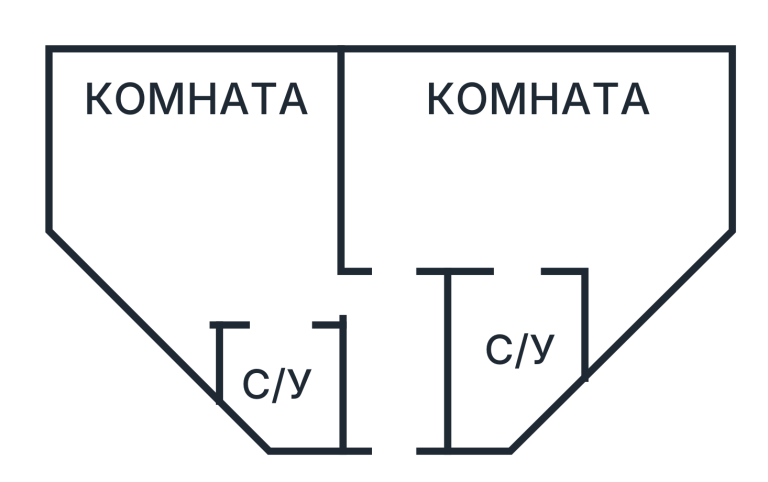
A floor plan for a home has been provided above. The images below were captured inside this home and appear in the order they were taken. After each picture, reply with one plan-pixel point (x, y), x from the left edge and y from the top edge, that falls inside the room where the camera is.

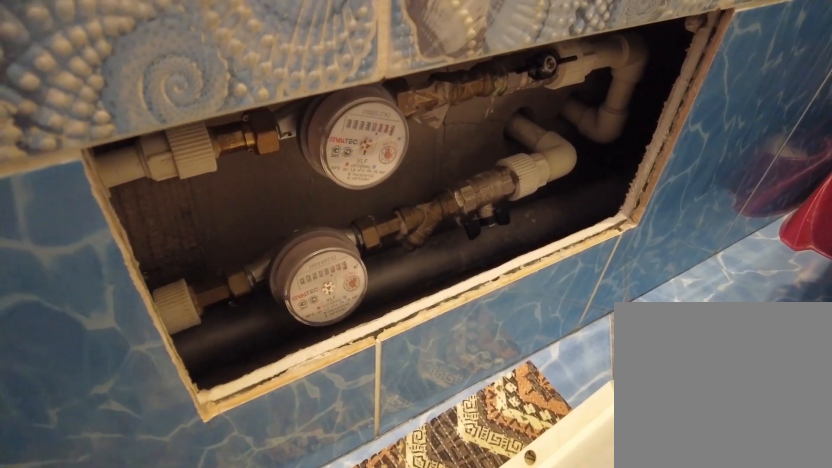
(296, 368)
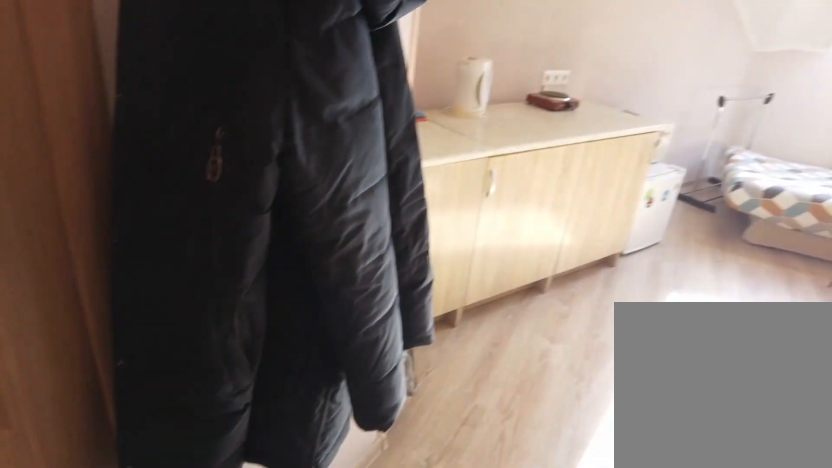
(258, 283)
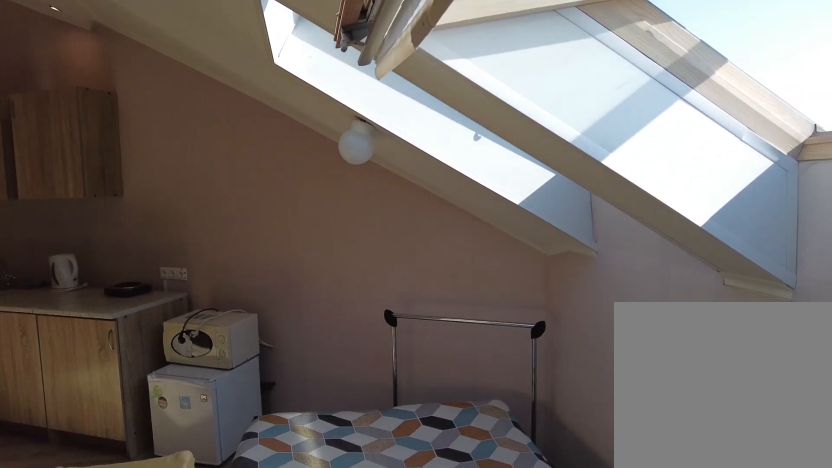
(284, 125)
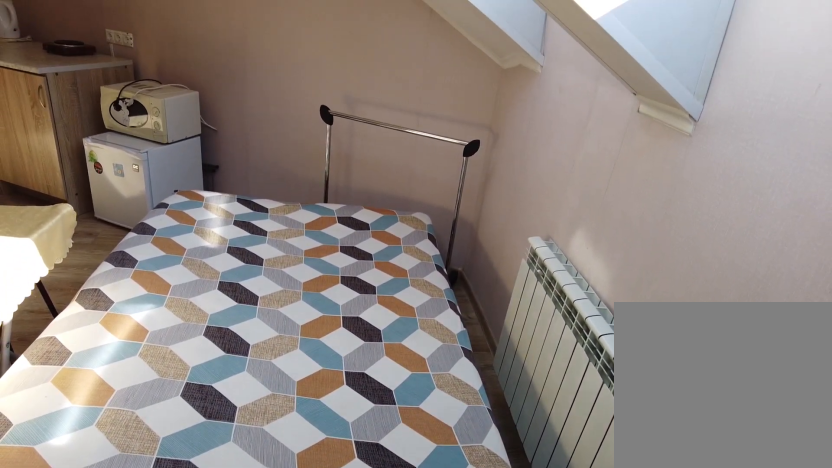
(284, 125)
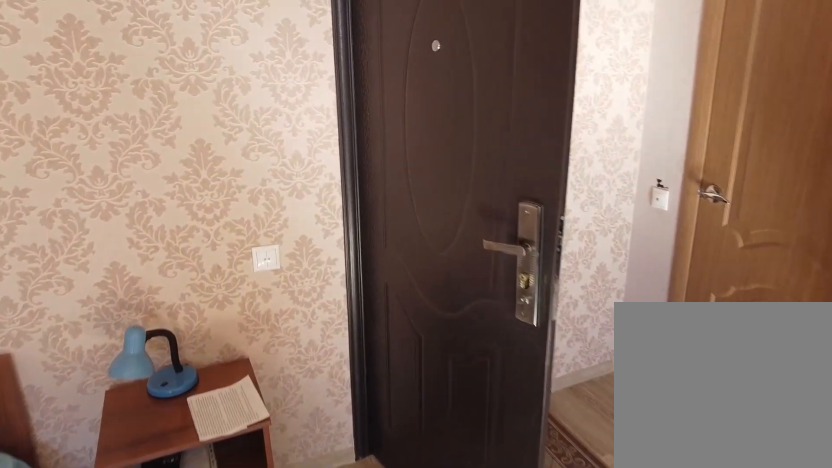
(304, 234)
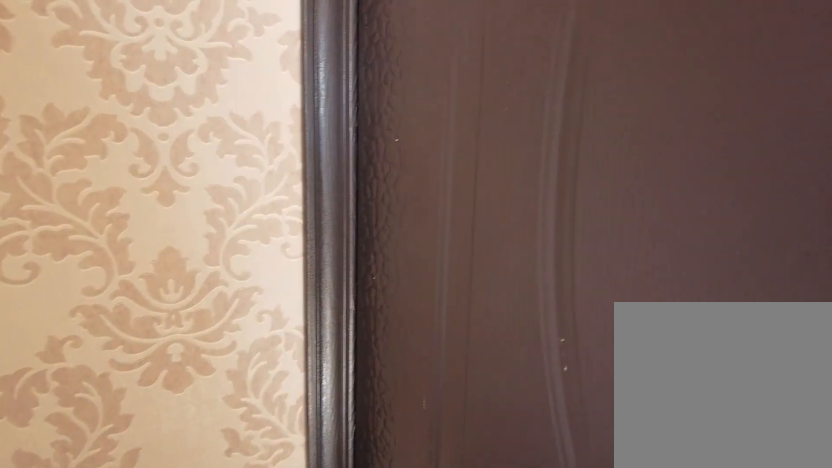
(321, 295)
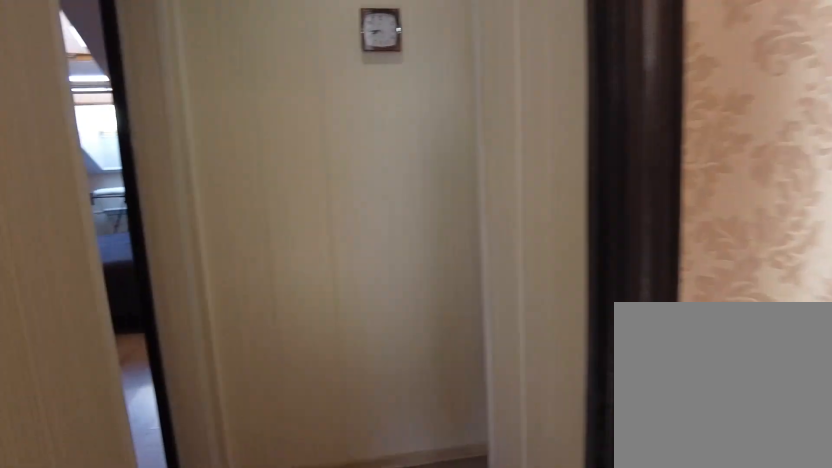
(321, 295)
